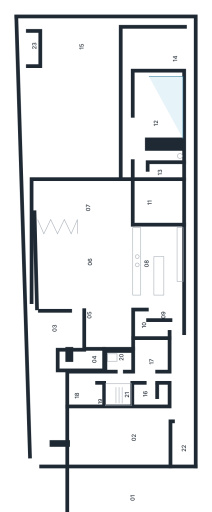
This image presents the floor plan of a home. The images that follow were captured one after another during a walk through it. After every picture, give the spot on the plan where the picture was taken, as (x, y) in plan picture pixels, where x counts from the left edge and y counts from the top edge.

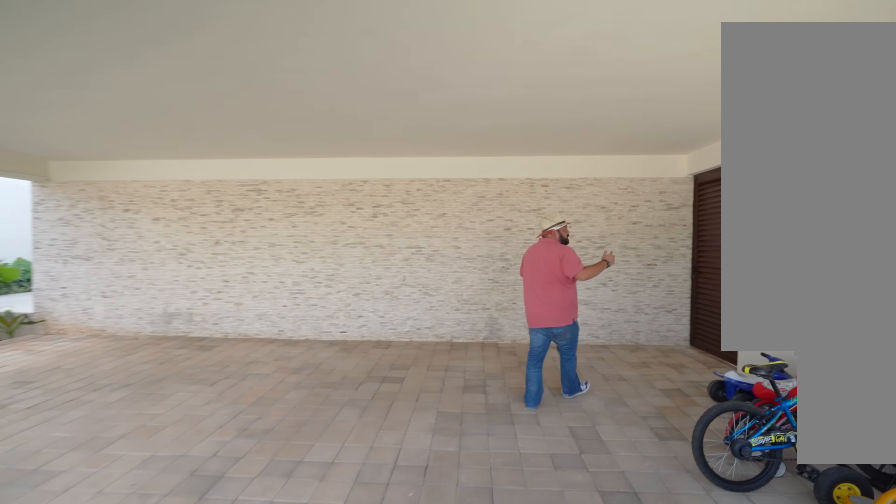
(131, 453)
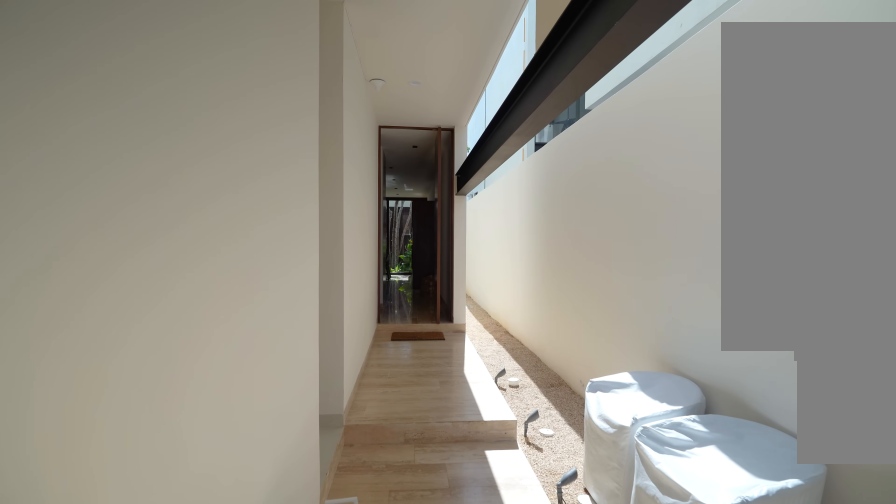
(177, 414)
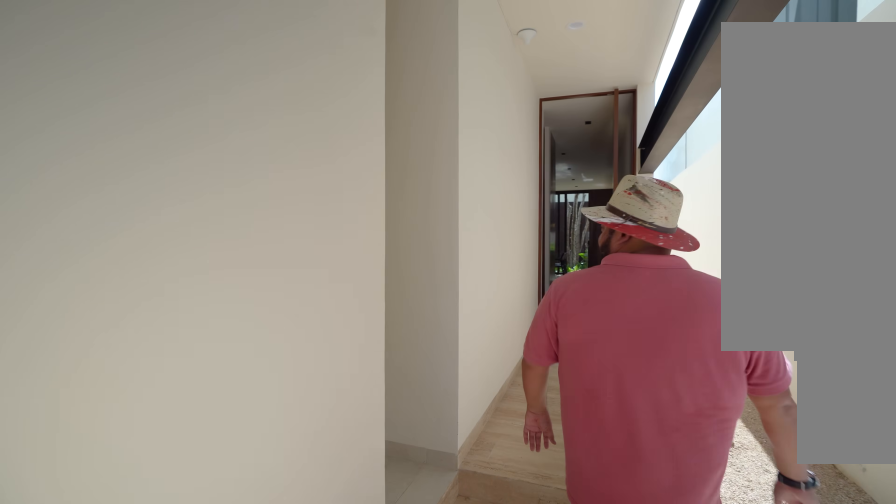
(177, 390)
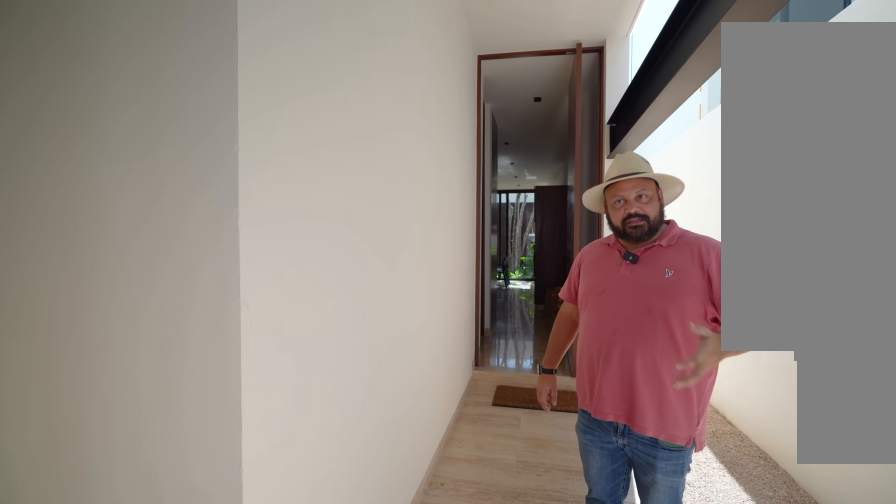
(175, 376)
